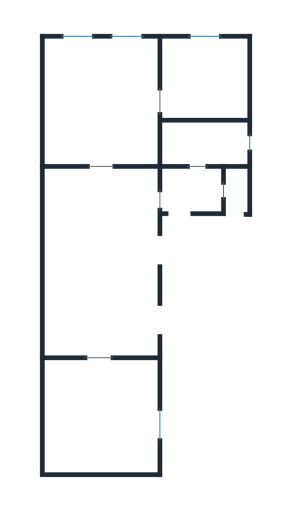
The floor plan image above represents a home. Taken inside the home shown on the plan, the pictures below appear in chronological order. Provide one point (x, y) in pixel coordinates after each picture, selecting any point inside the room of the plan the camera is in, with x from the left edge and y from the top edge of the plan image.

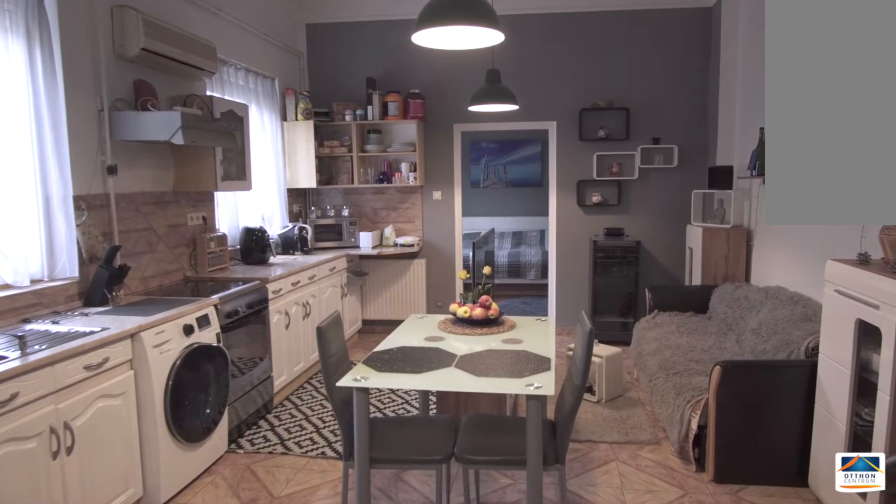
(95, 261)
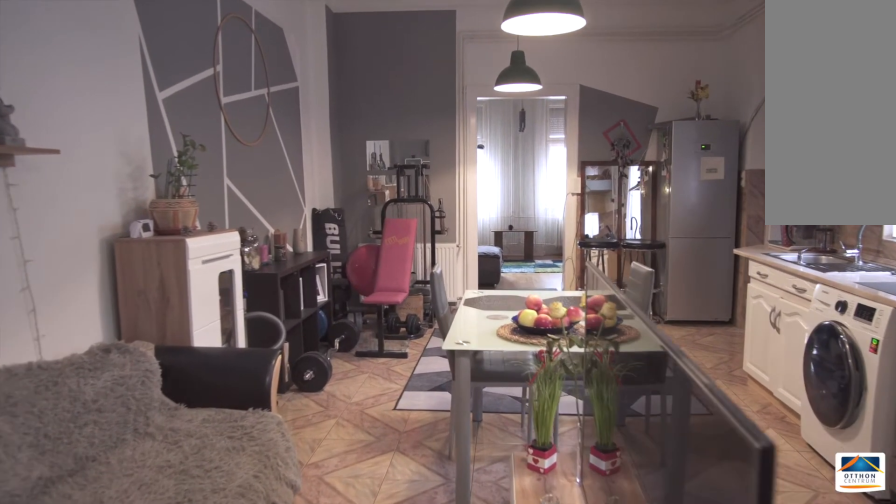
(94, 261)
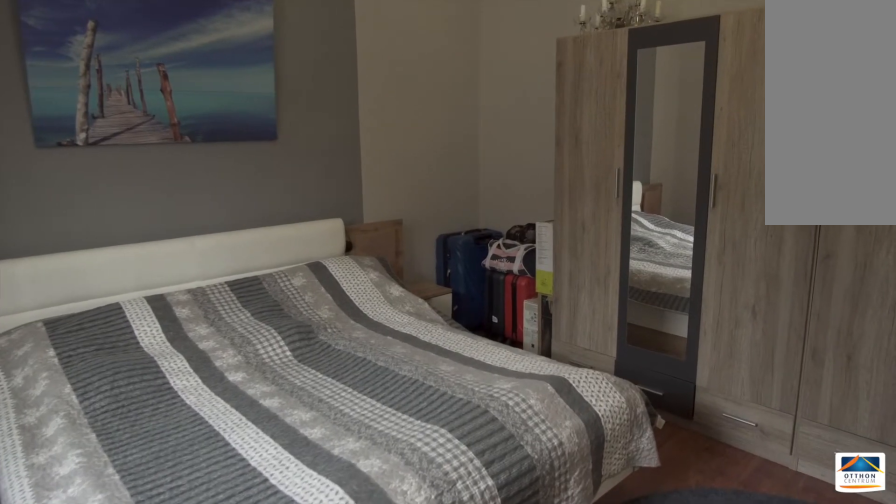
(95, 419)
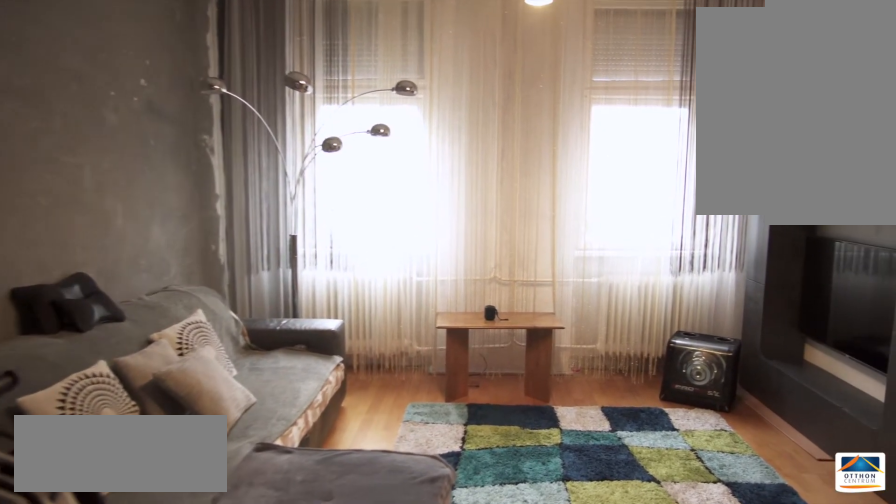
(95, 94)
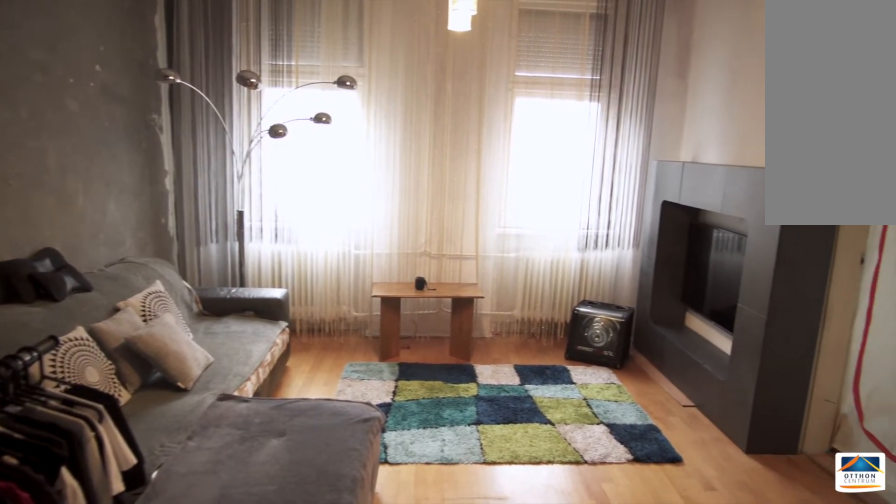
(95, 94)
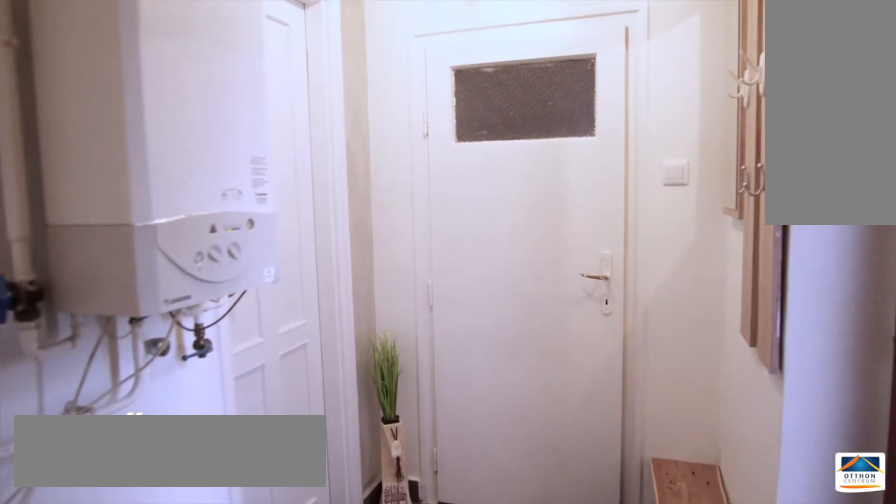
(188, 190)
